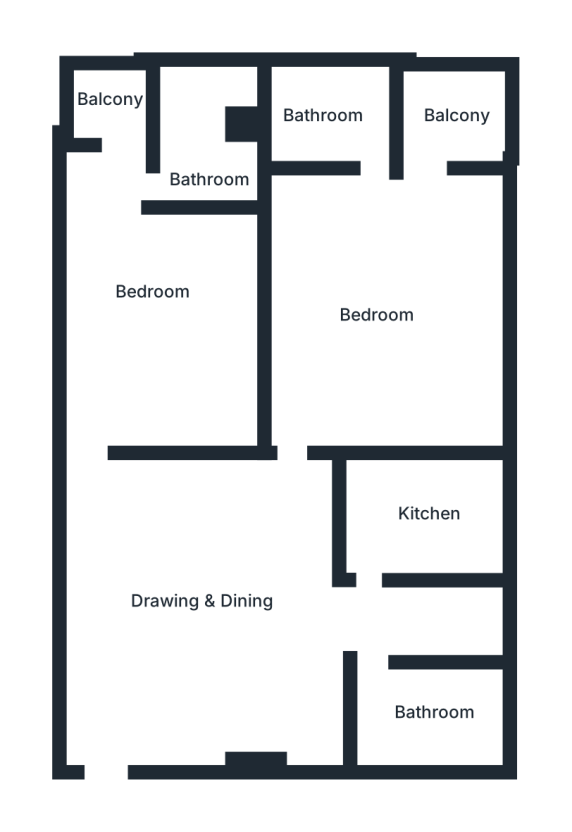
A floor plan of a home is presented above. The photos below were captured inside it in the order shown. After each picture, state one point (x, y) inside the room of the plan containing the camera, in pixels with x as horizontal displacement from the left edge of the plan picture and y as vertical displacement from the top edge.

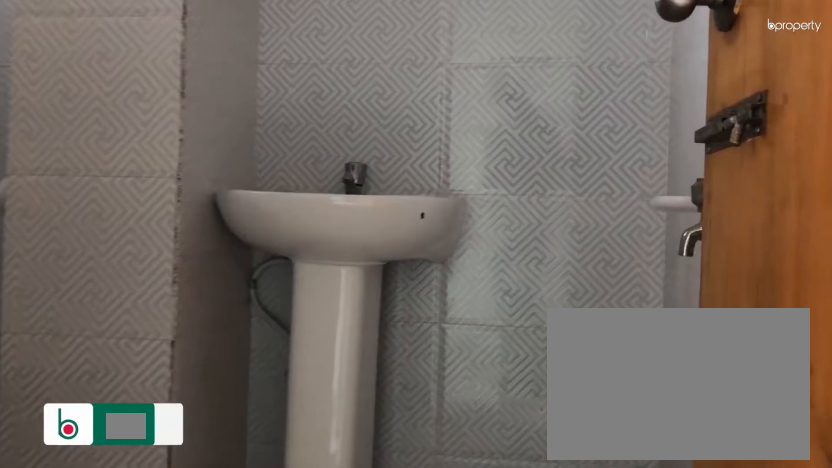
(204, 131)
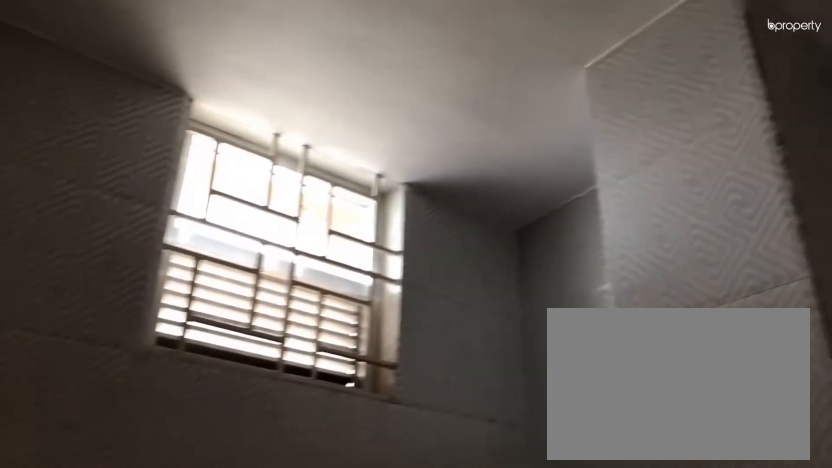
(204, 131)
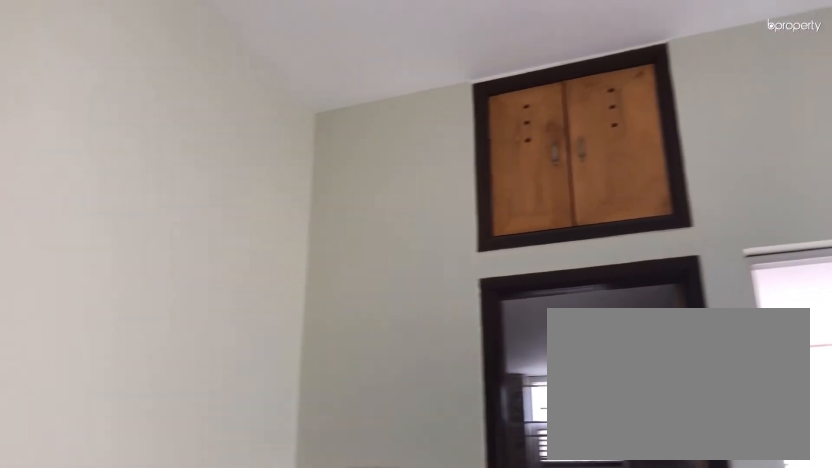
(395, 275)
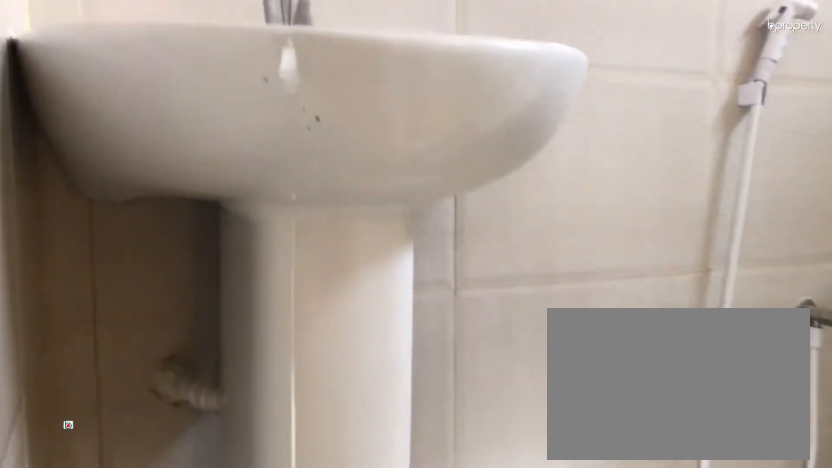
(334, 110)
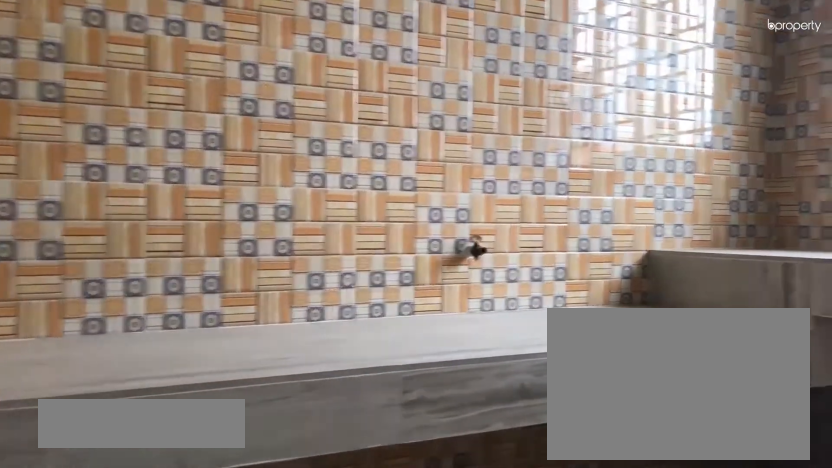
(400, 520)
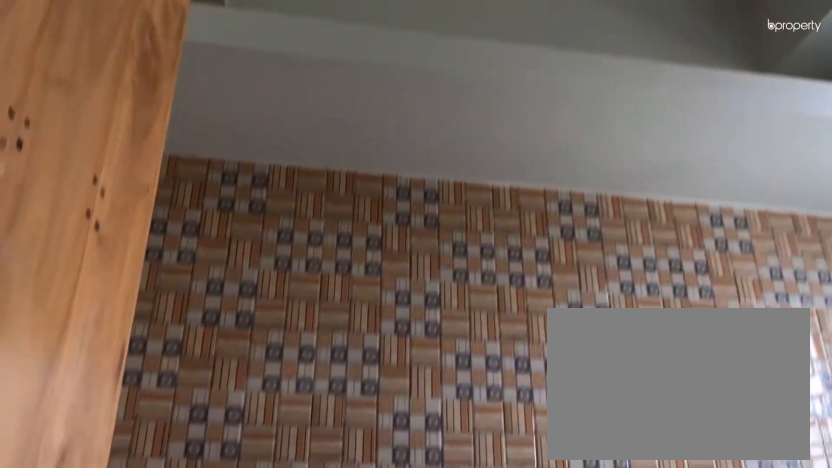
(400, 520)
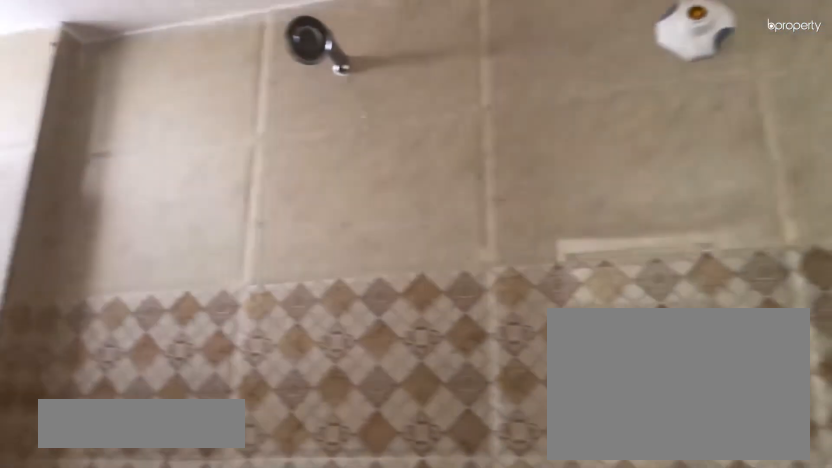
(428, 718)
